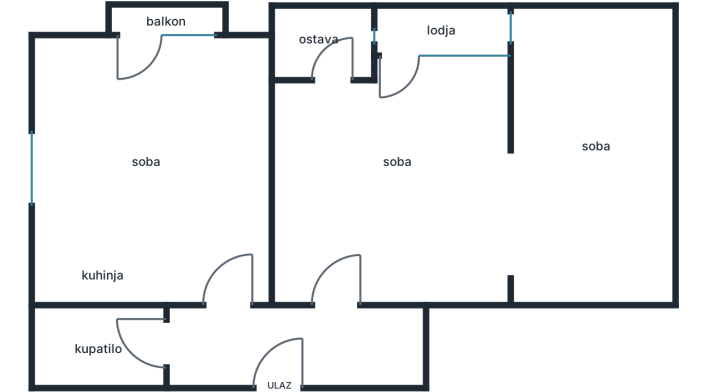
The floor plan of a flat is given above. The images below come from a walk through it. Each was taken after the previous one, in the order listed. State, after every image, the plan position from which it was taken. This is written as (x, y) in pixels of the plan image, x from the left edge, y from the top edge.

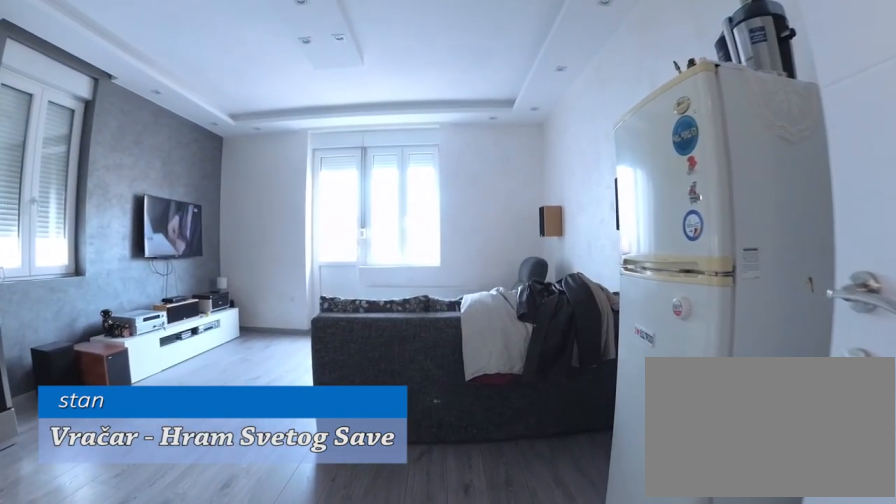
(235, 290)
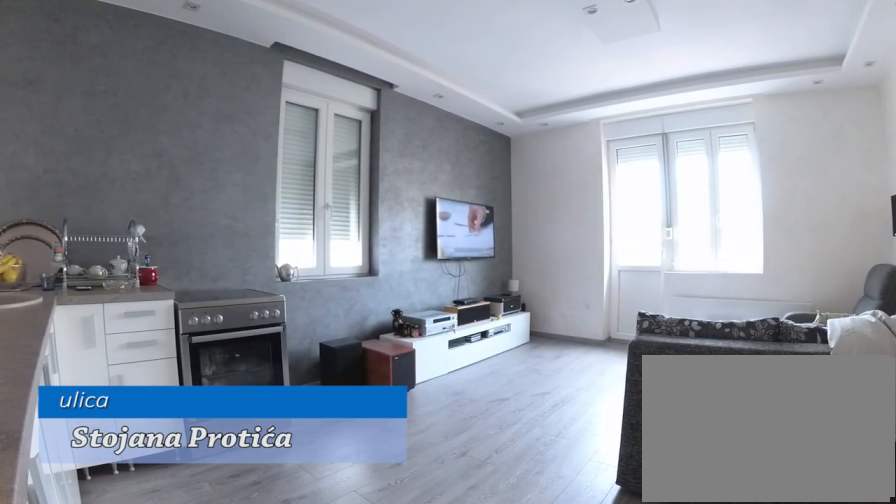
(243, 269)
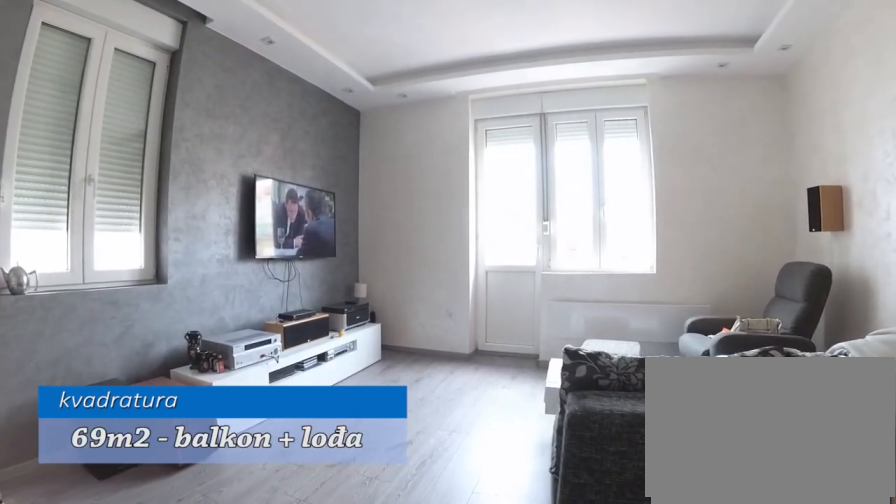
(200, 231)
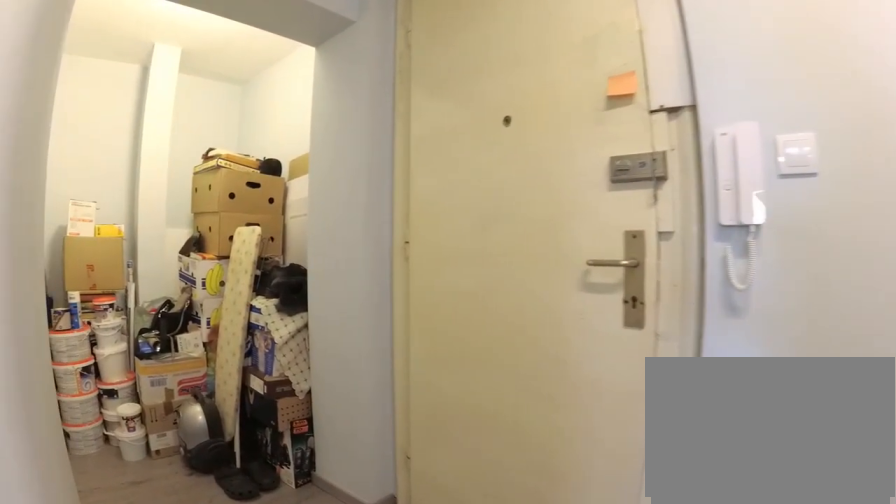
(239, 332)
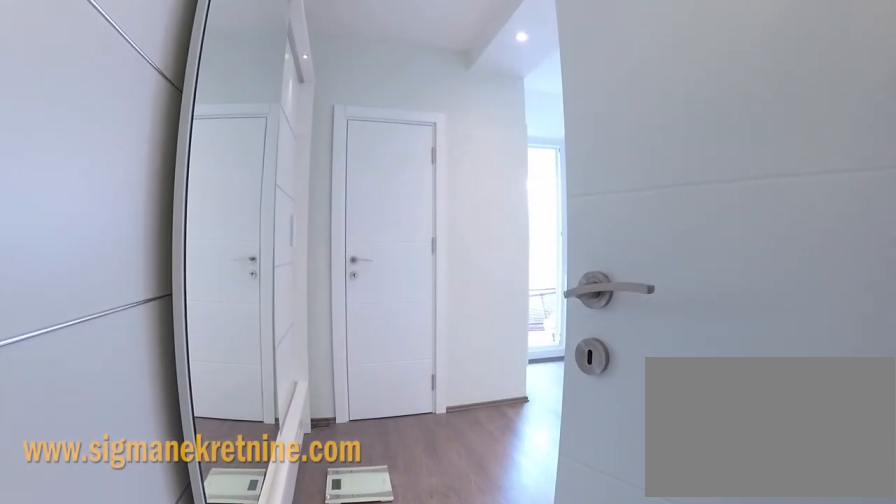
(341, 316)
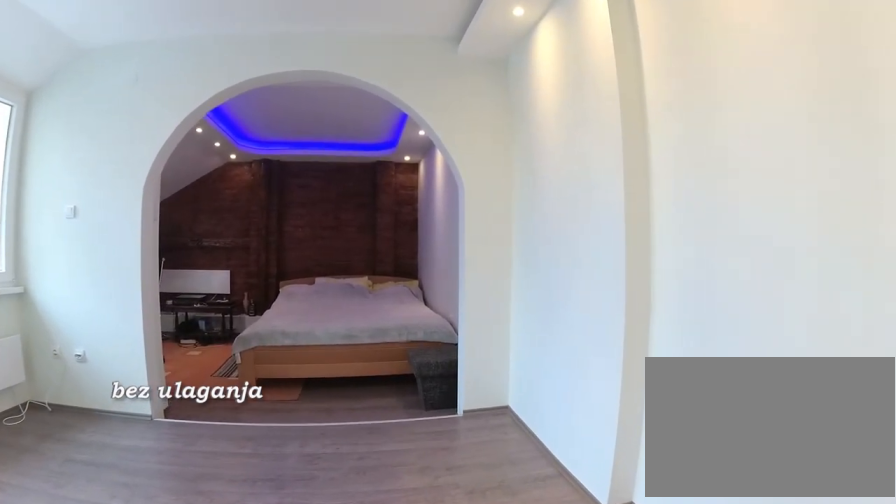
(371, 205)
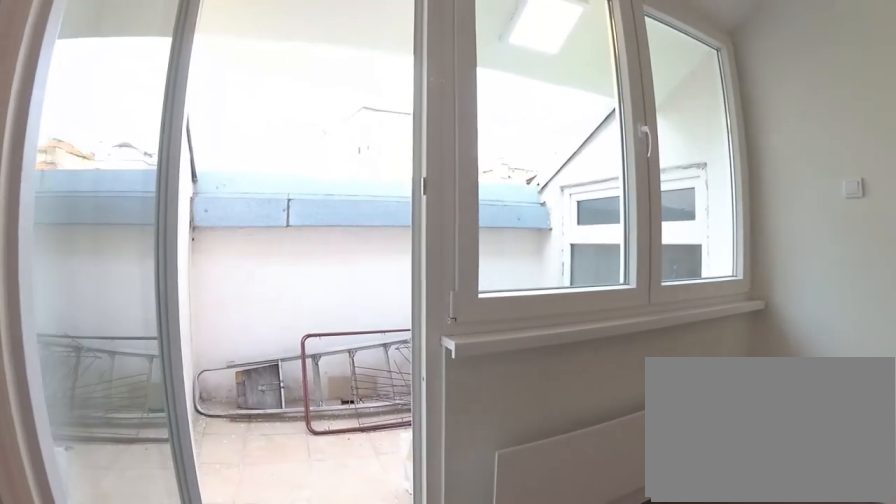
(399, 146)
